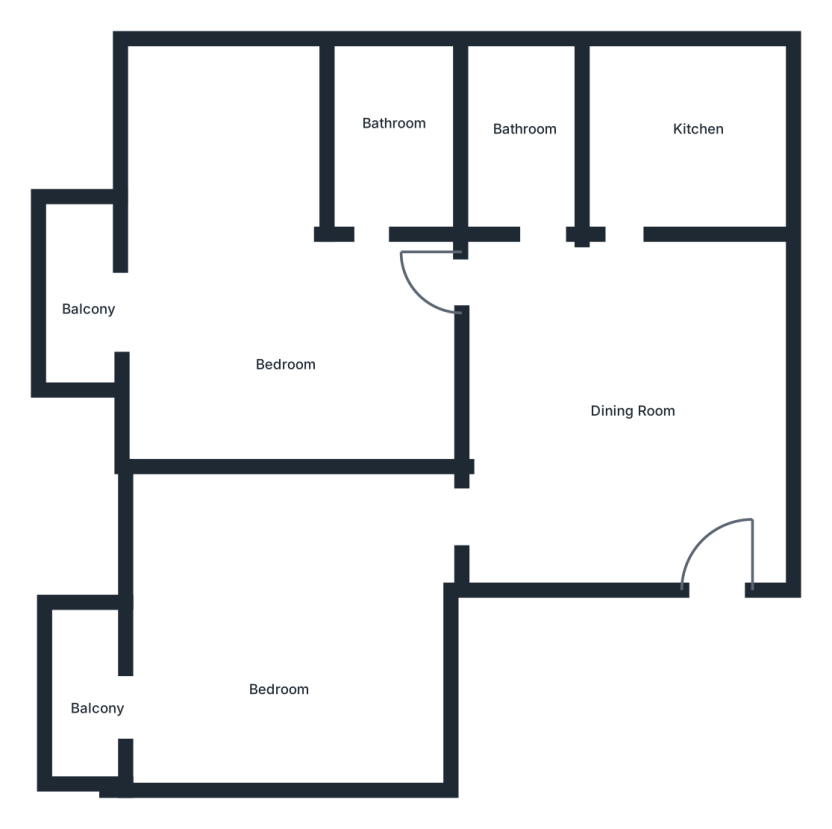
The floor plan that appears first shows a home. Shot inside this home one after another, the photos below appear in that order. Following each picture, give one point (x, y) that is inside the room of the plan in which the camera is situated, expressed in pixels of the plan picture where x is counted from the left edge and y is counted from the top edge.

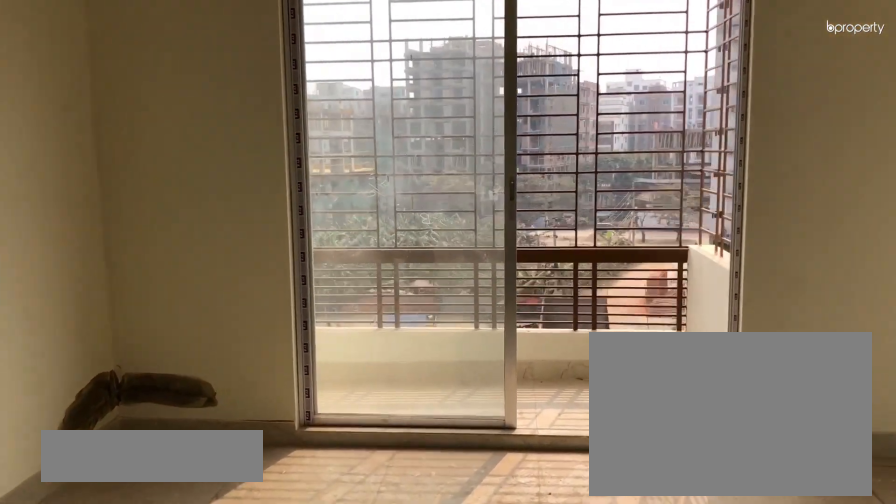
(279, 294)
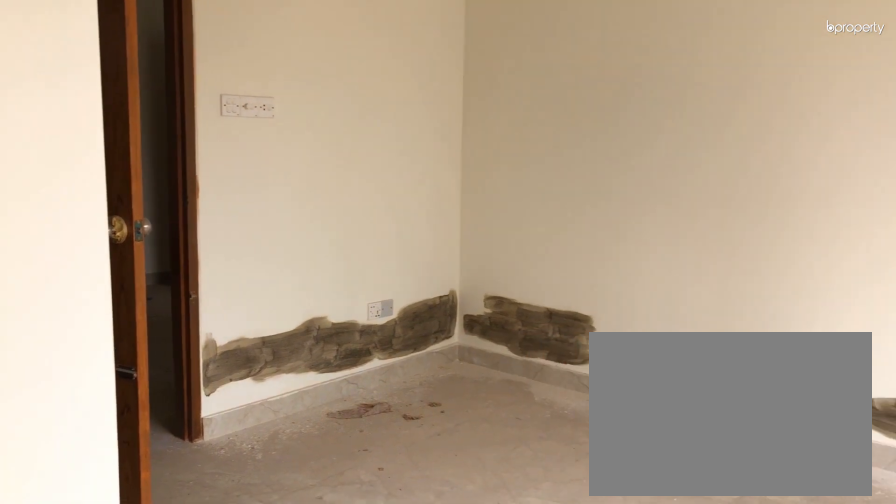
(306, 303)
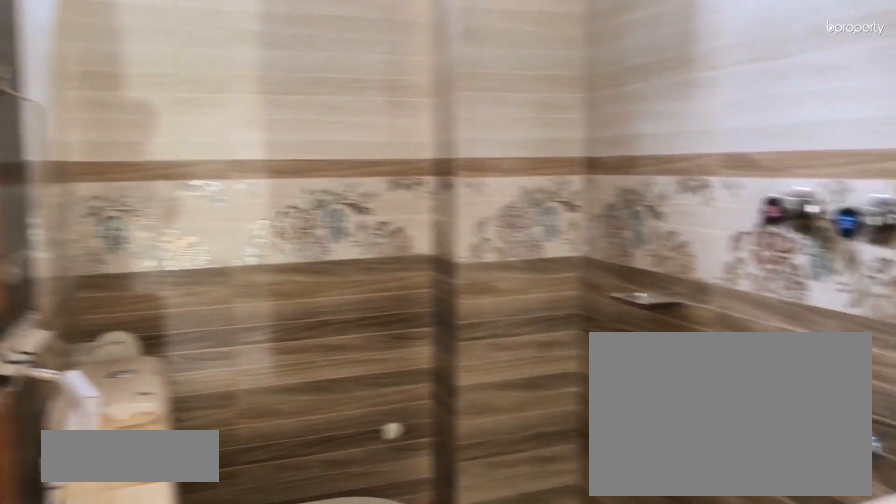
(389, 128)
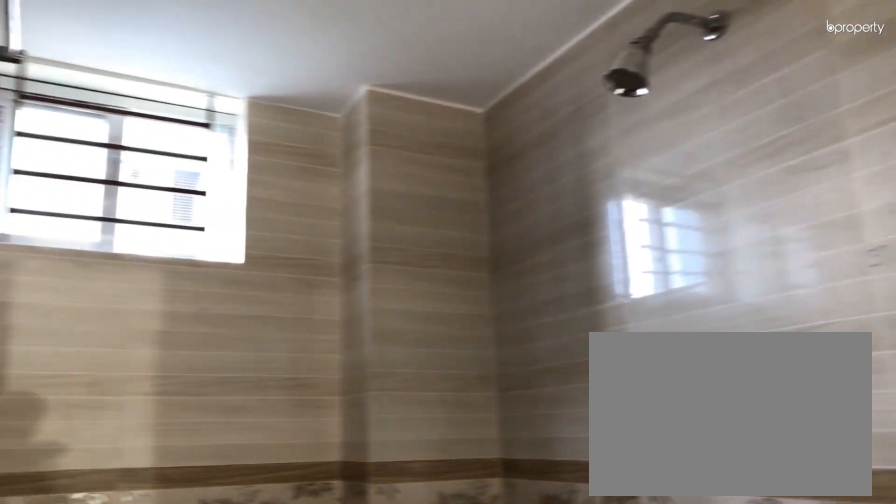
(389, 128)
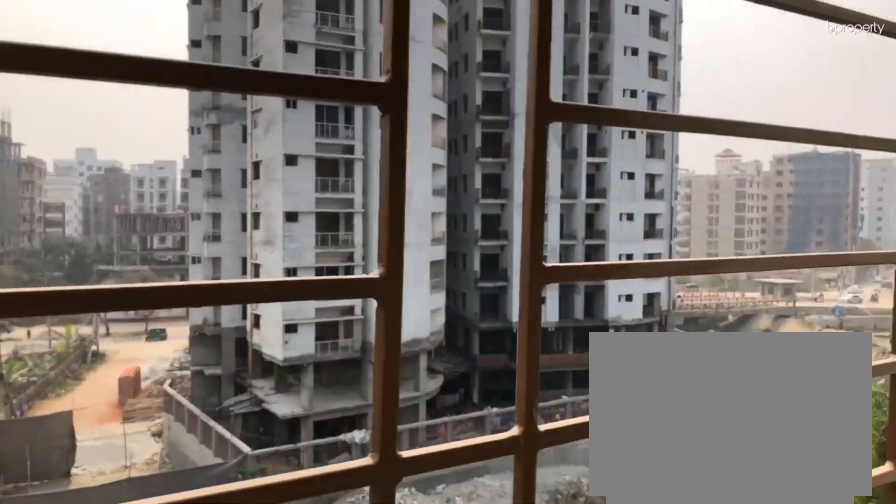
(90, 303)
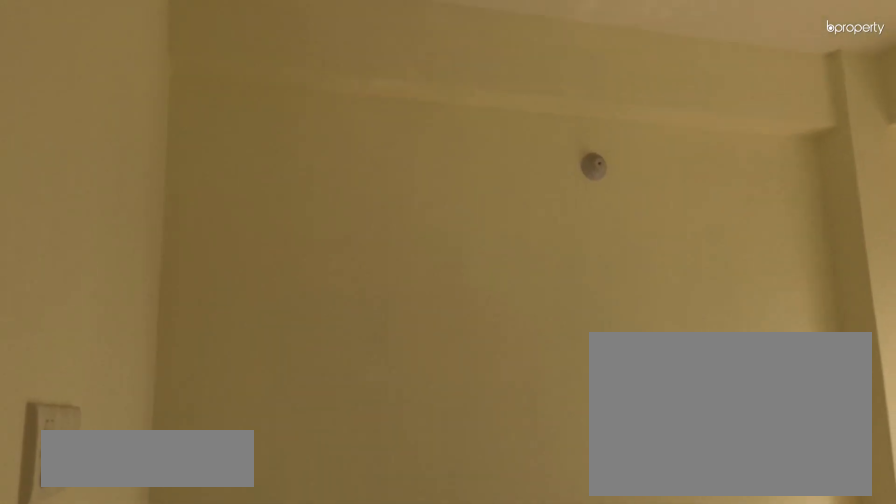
(277, 644)
